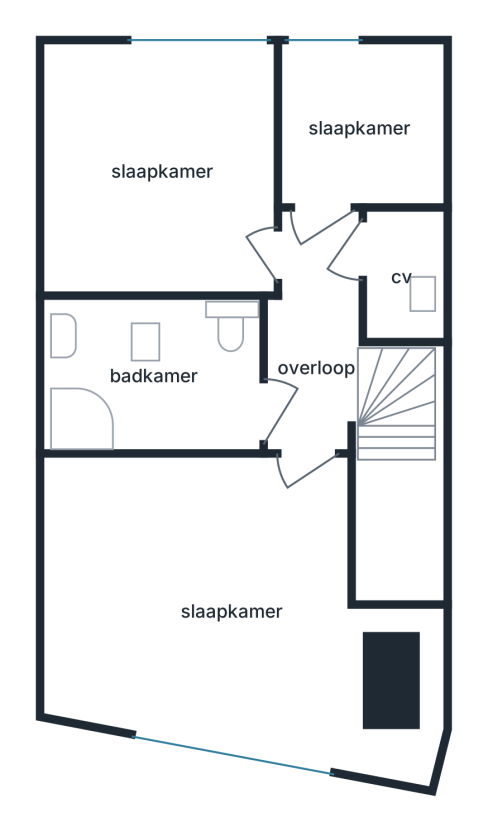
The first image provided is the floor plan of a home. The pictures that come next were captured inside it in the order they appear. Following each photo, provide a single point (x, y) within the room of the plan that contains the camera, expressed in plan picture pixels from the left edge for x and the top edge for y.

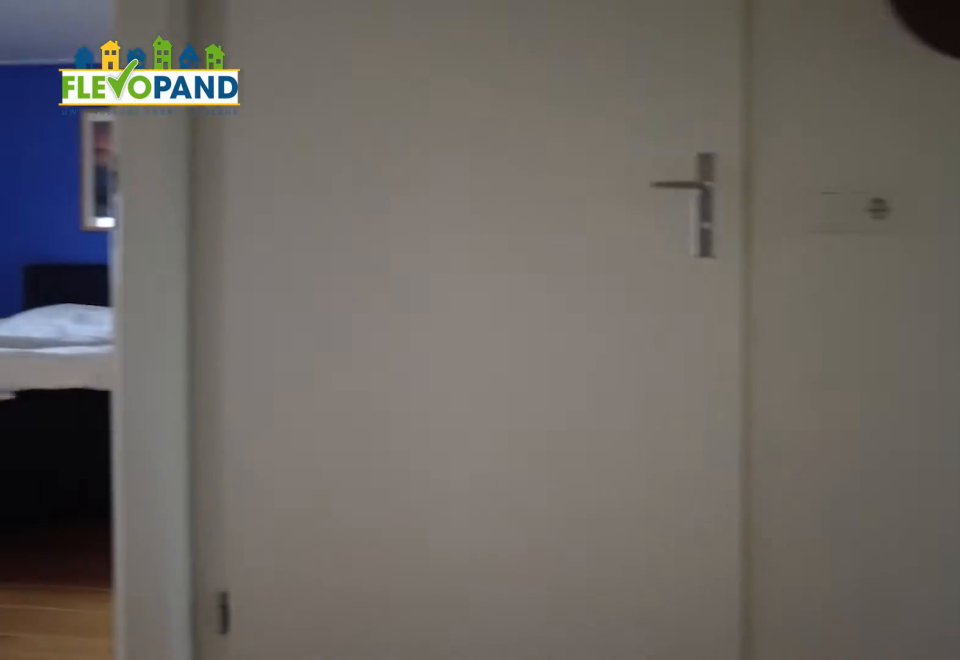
(315, 333)
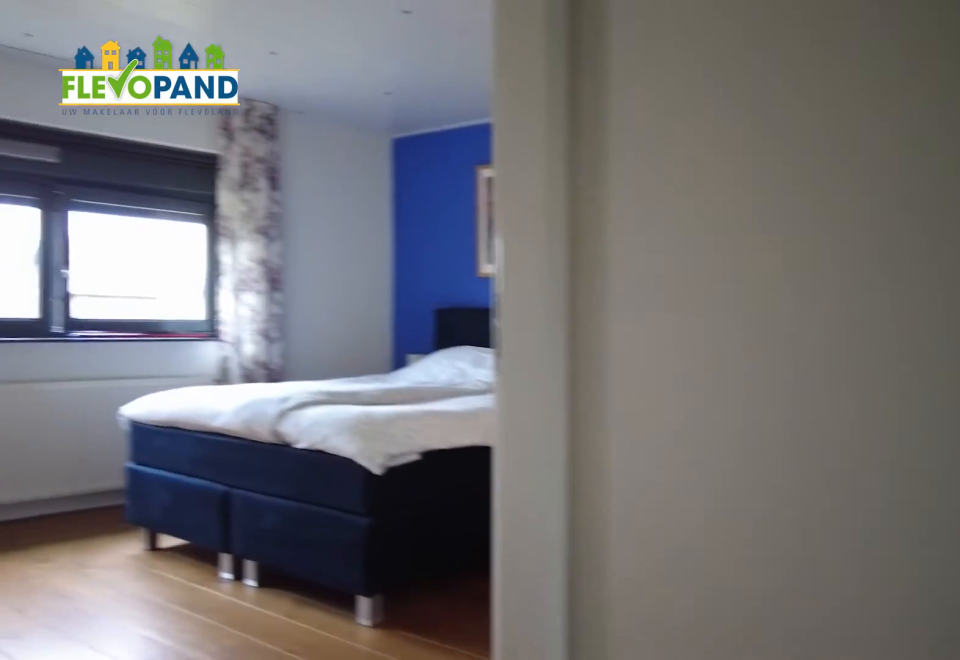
(315, 333)
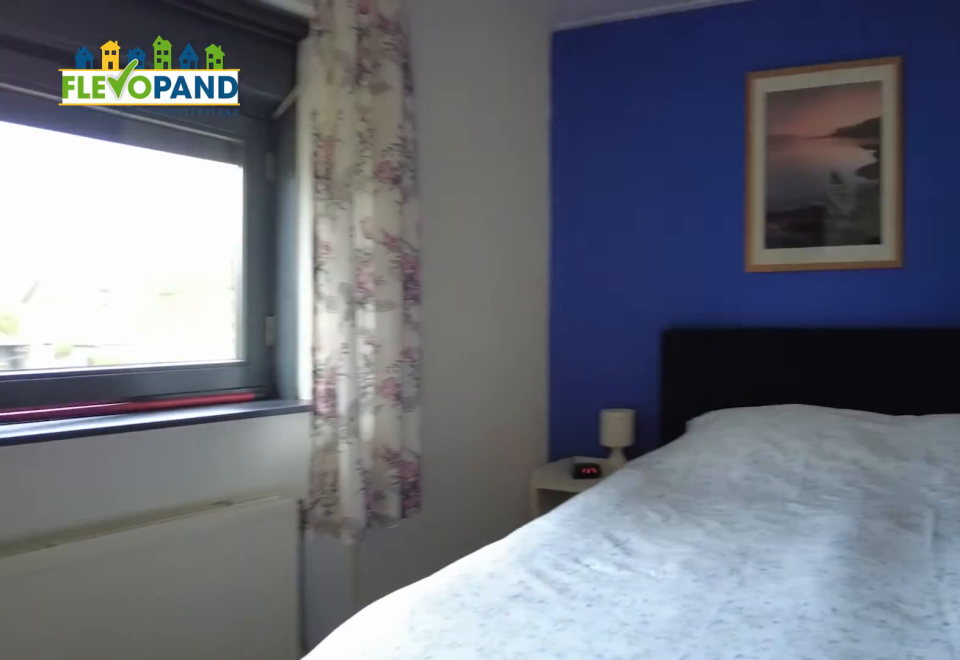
(224, 643)
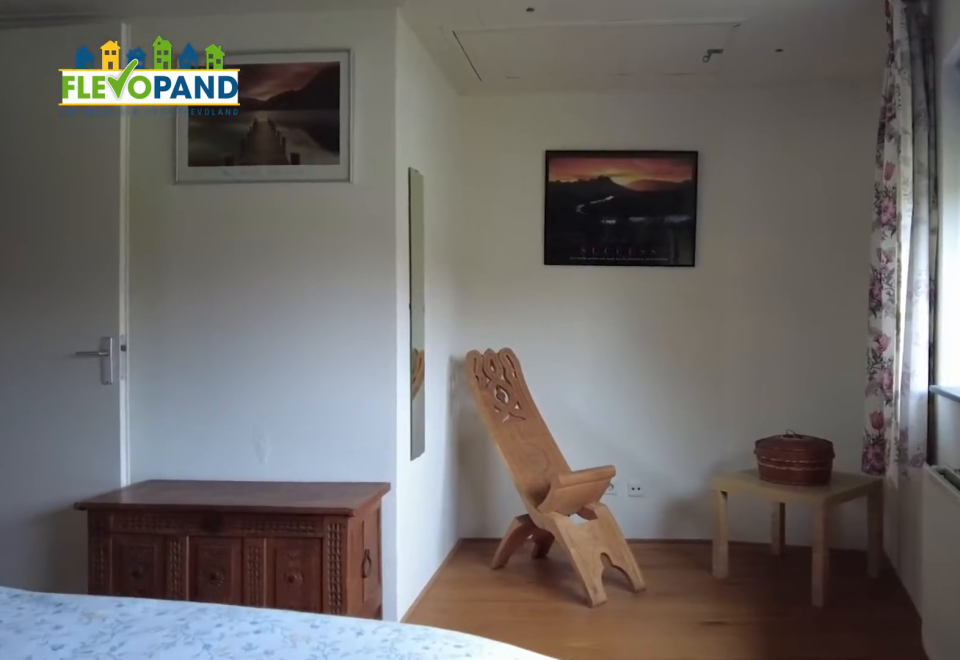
(224, 643)
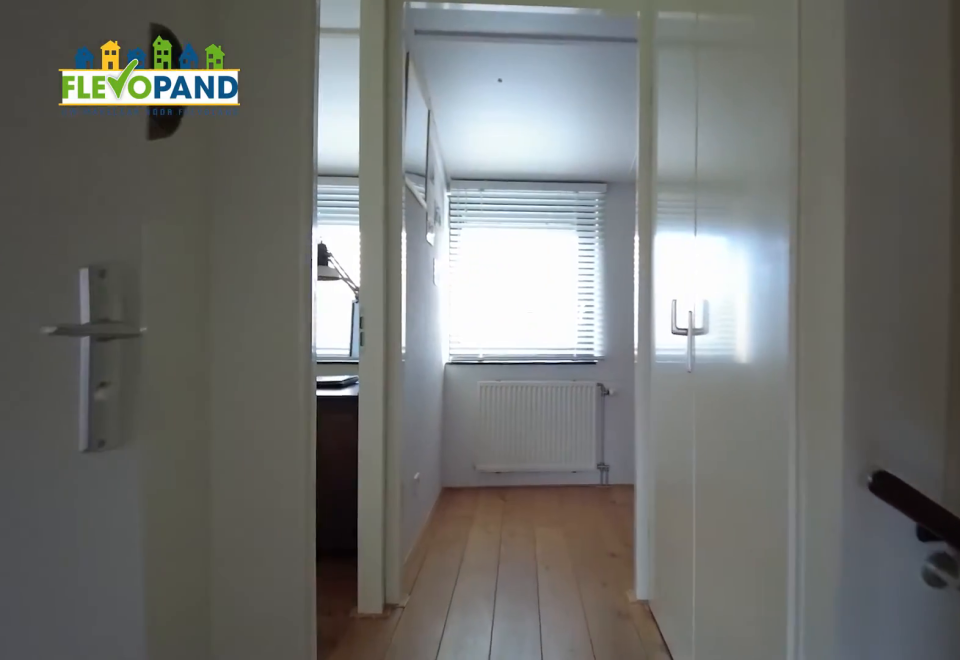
(314, 334)
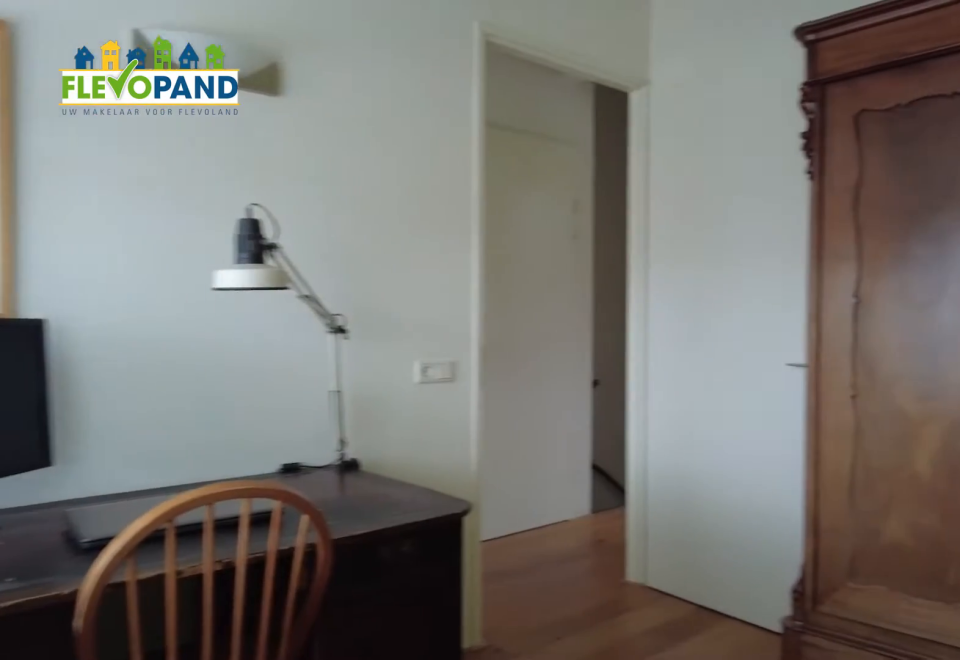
(72, 171)
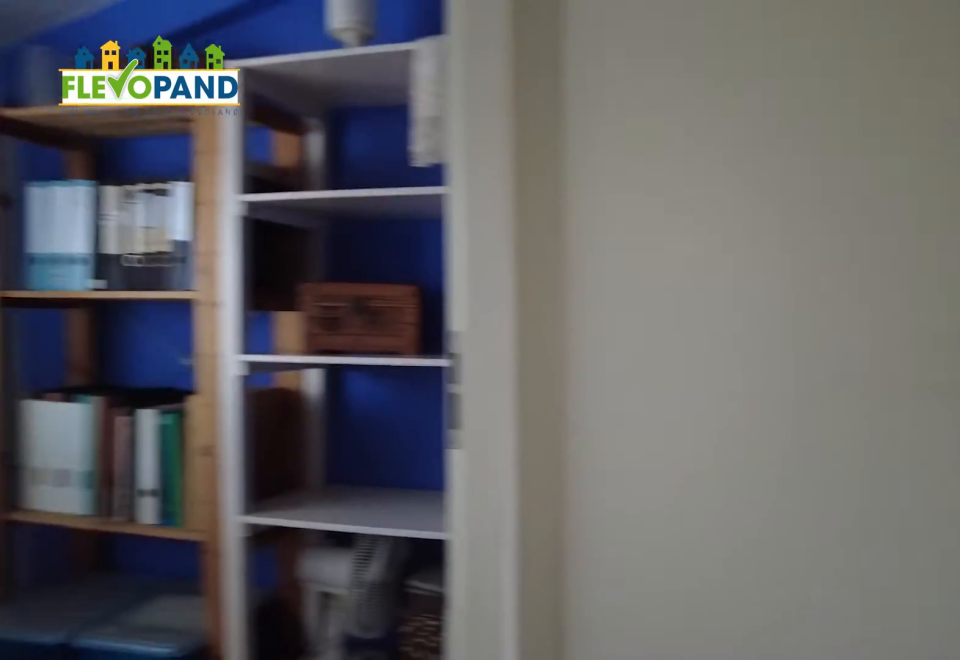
(314, 331)
